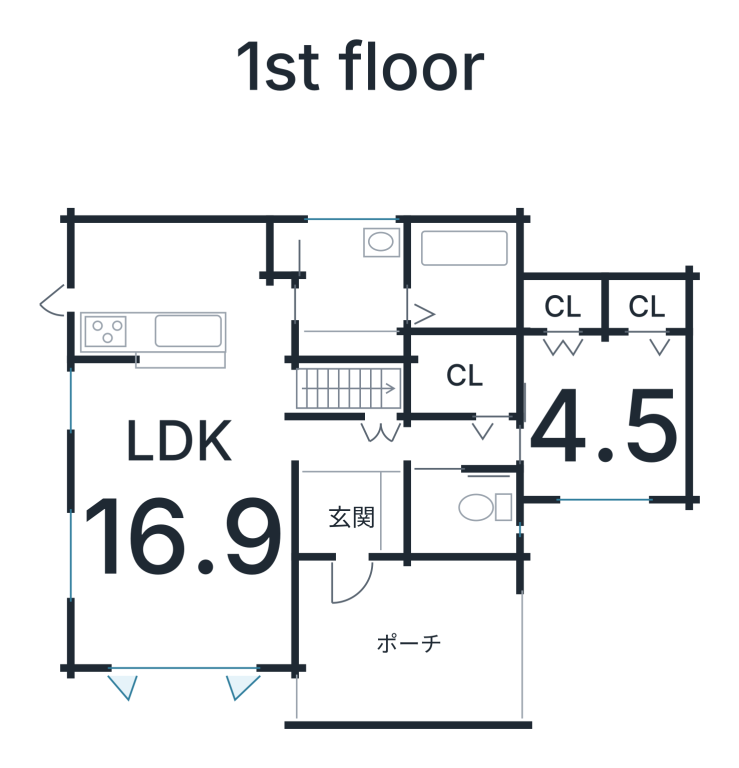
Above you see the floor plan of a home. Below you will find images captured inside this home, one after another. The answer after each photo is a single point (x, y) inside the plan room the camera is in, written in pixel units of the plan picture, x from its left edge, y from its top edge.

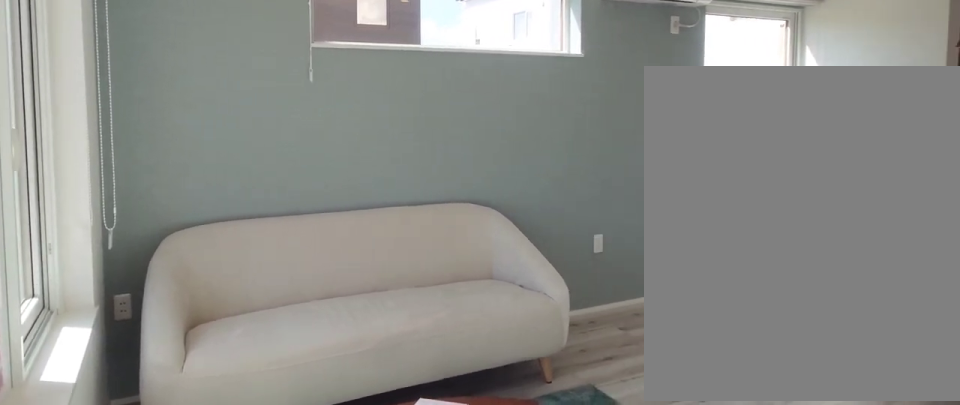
(185, 517)
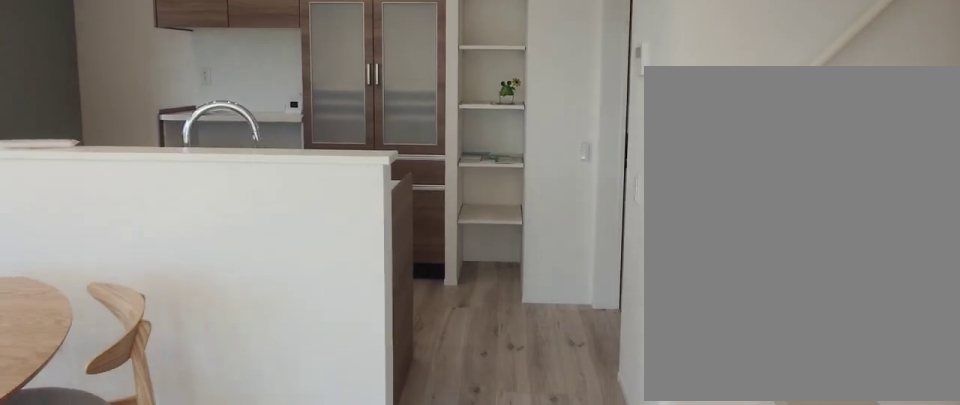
(185, 517)
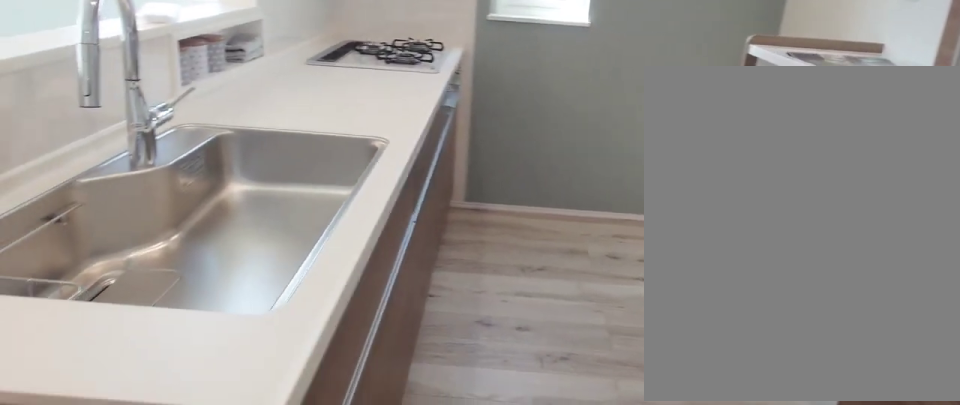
(183, 285)
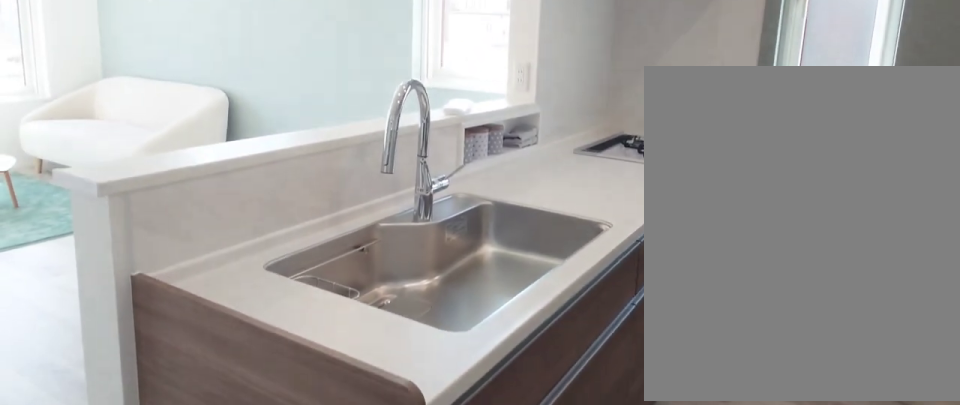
(183, 285)
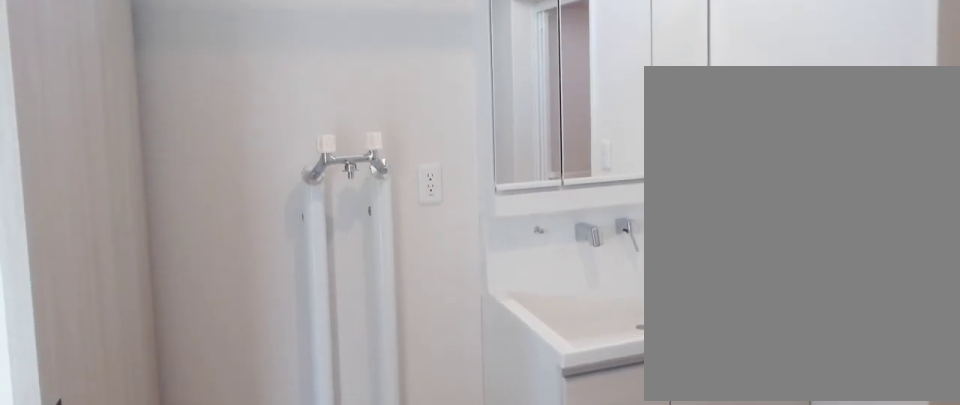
(352, 288)
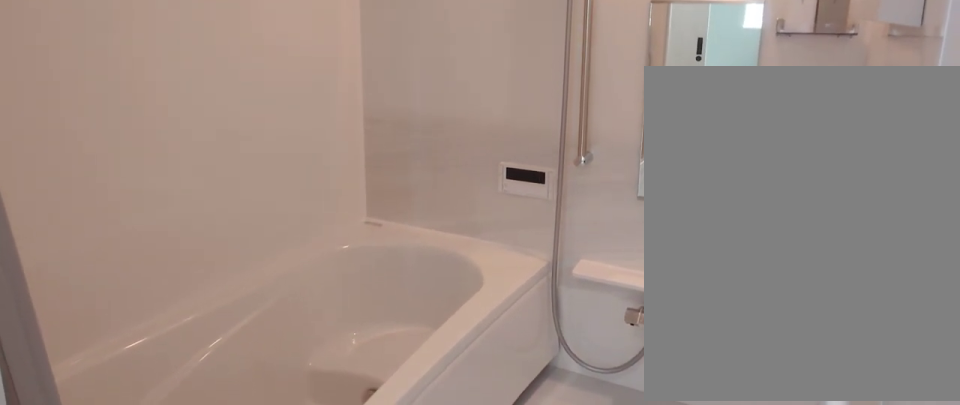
(460, 280)
